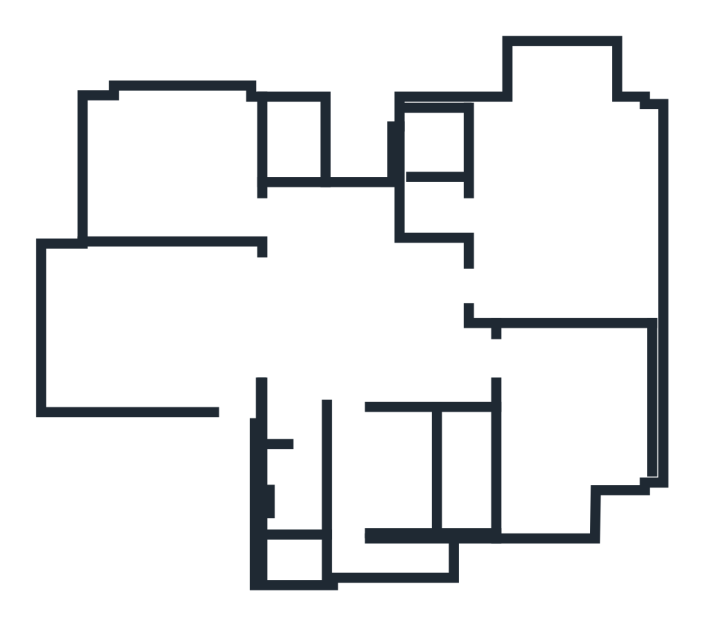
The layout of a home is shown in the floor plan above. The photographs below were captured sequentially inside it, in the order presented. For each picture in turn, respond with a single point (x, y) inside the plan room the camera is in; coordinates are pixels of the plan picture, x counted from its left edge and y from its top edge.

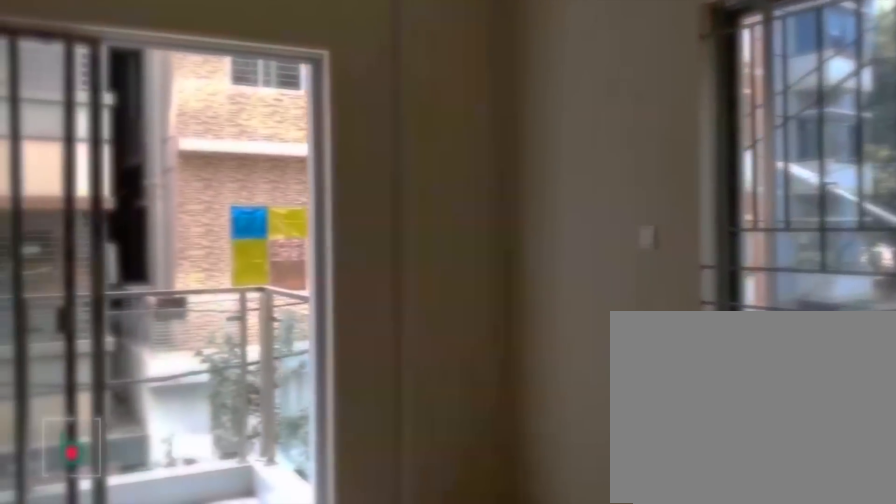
(564, 200)
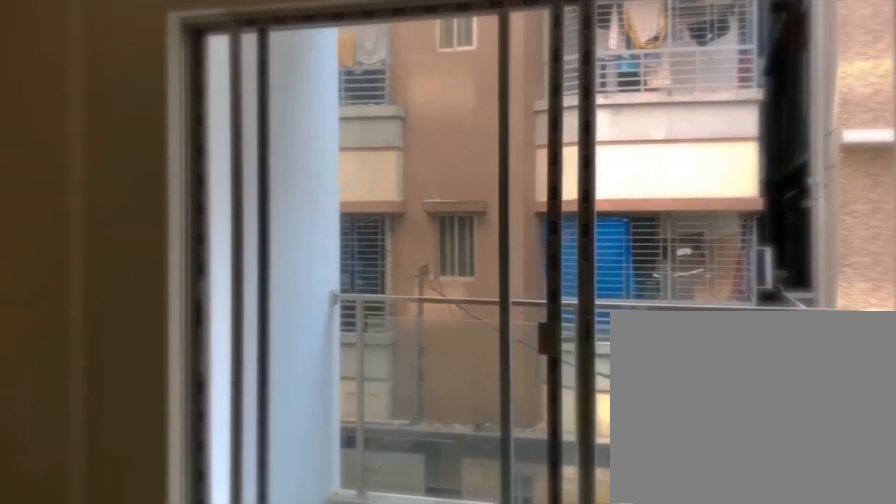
(564, 204)
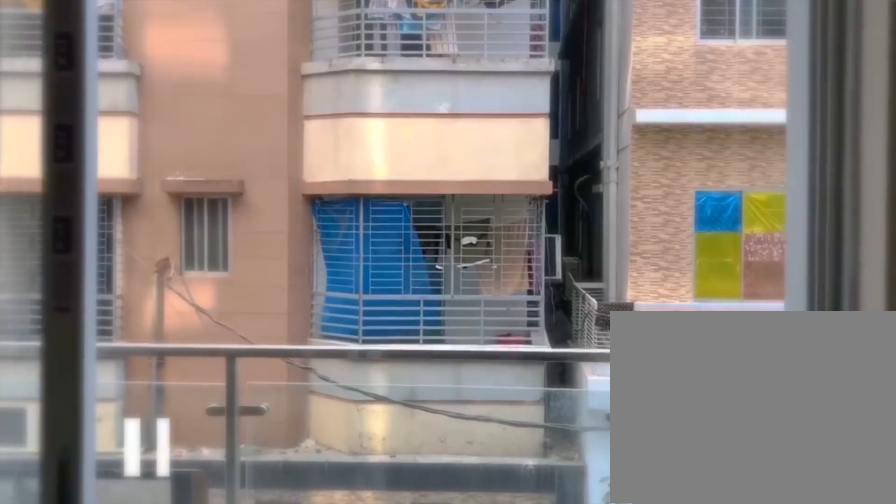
(560, 95)
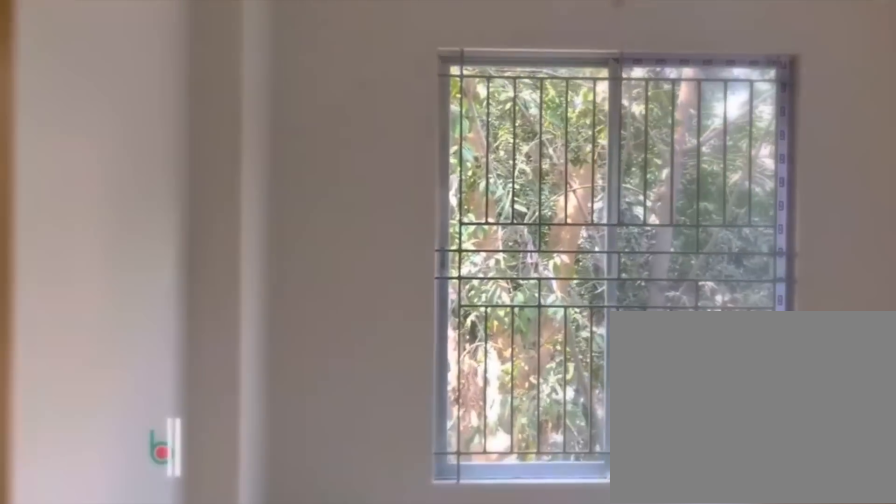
(567, 410)
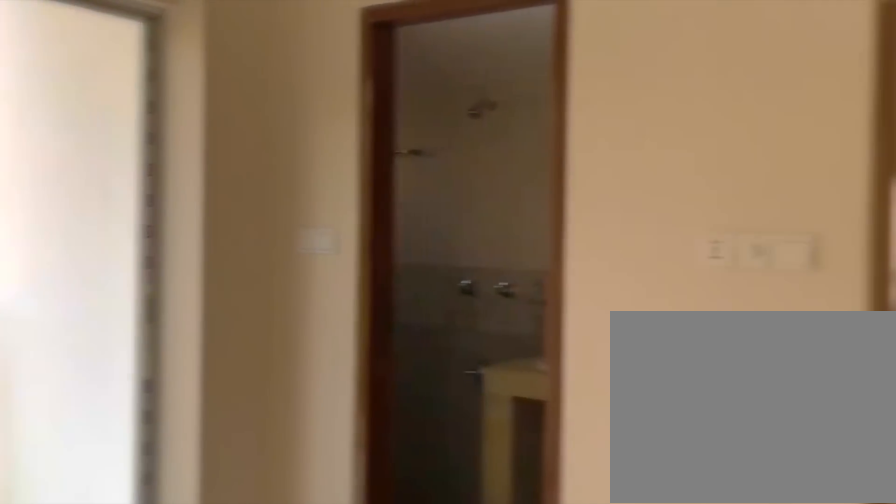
(572, 410)
